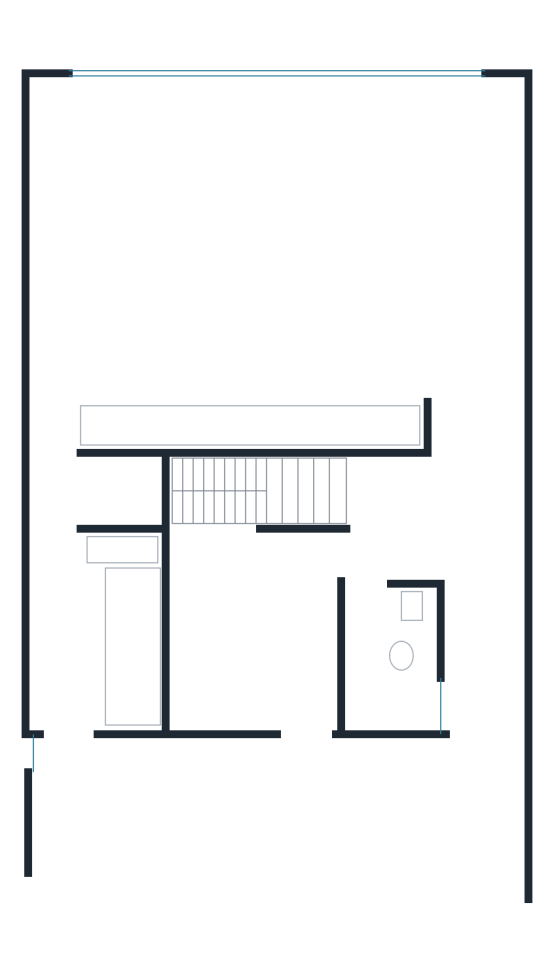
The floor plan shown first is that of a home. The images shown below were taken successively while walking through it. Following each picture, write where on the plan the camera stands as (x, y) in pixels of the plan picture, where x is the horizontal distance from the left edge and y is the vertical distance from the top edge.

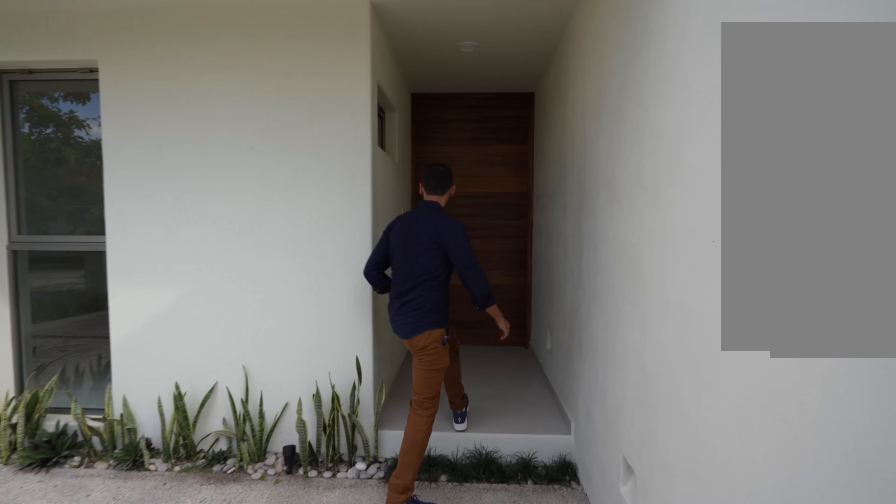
(463, 925)
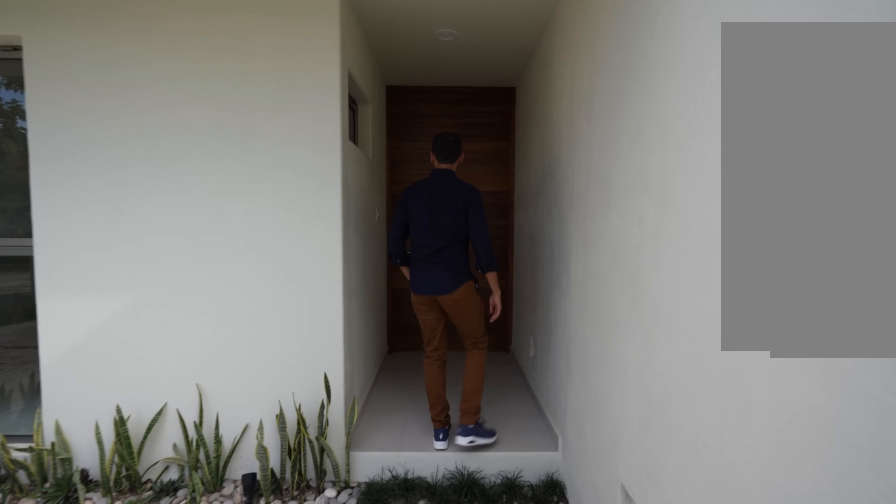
(463, 921)
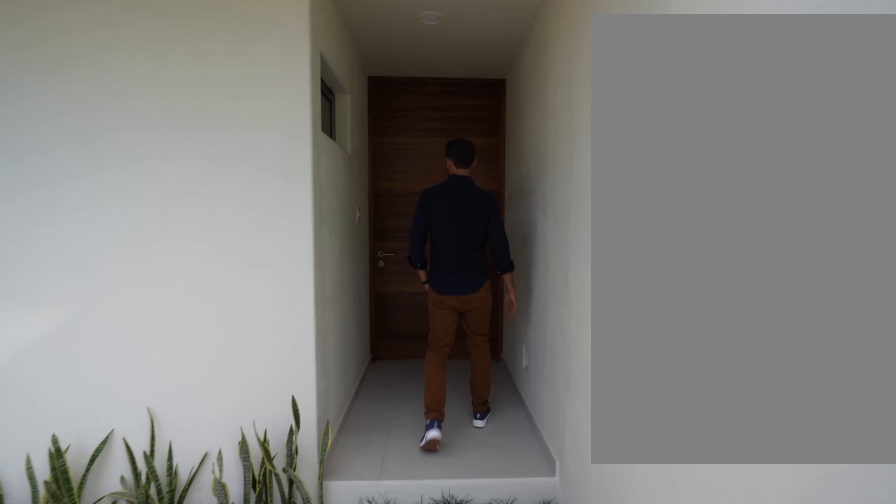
(467, 909)
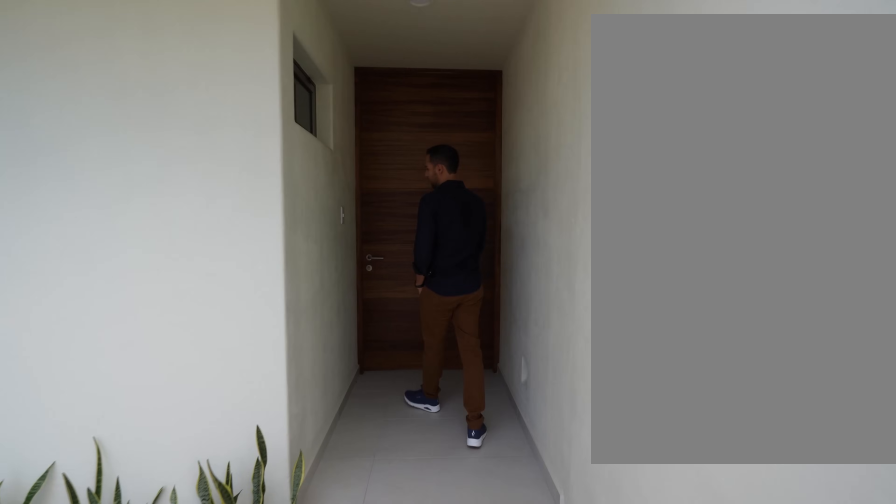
(476, 892)
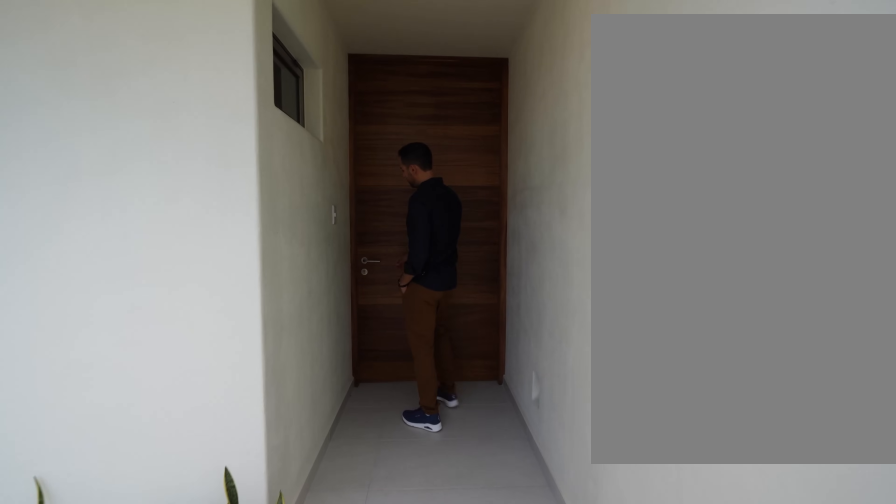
(480, 867)
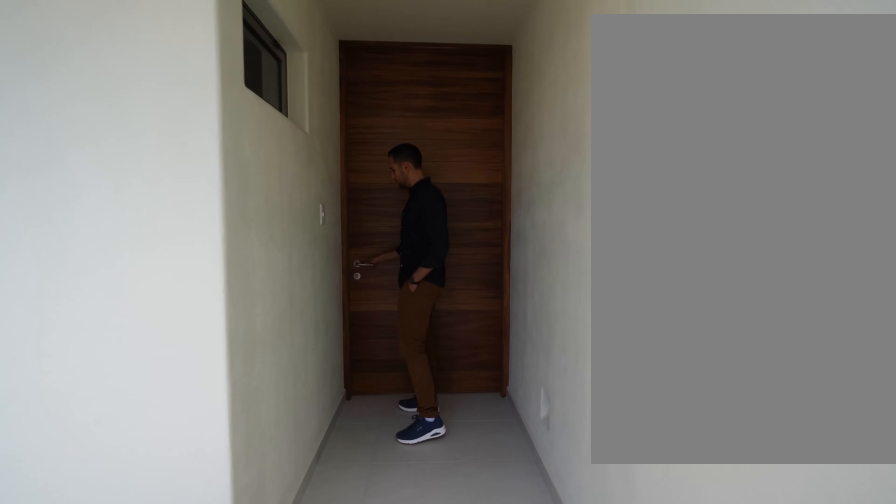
(481, 853)
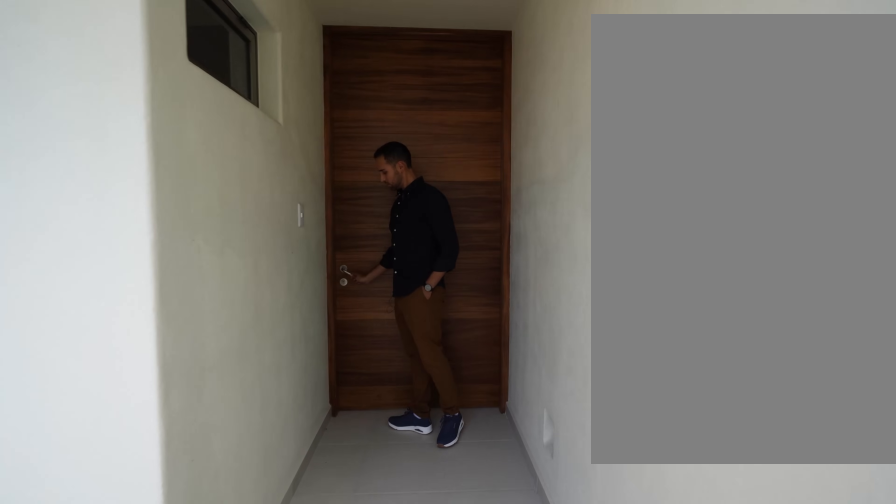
(483, 839)
